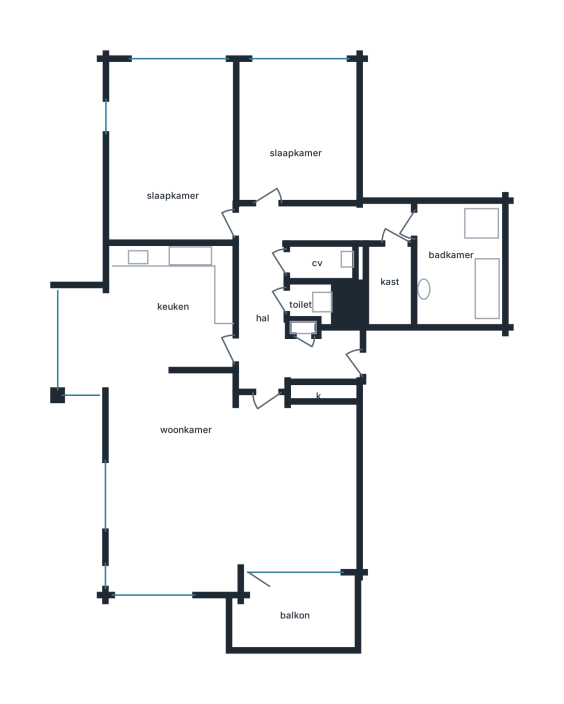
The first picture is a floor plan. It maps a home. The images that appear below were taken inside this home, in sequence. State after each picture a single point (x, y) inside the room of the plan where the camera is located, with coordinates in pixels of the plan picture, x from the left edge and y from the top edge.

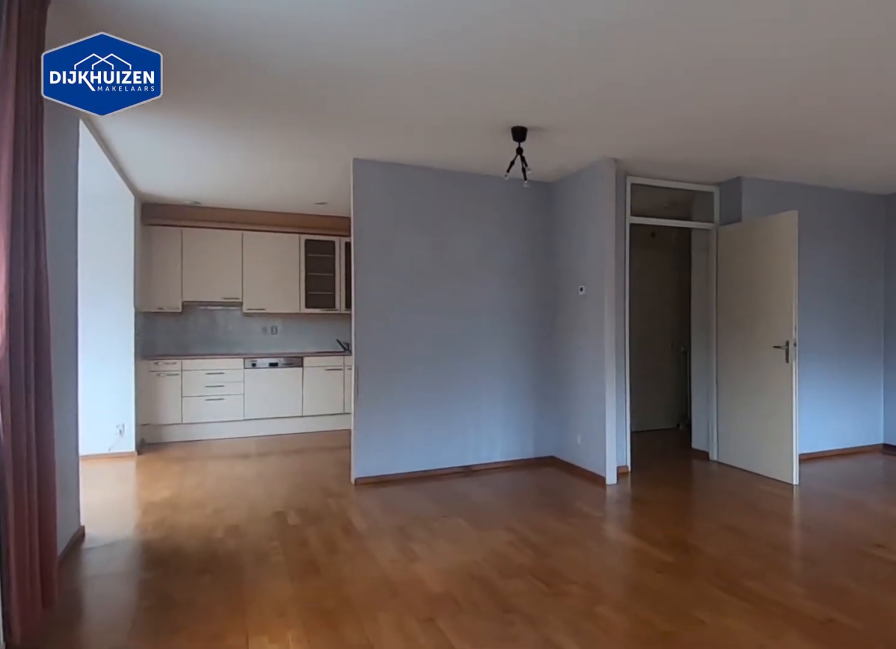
(170, 496)
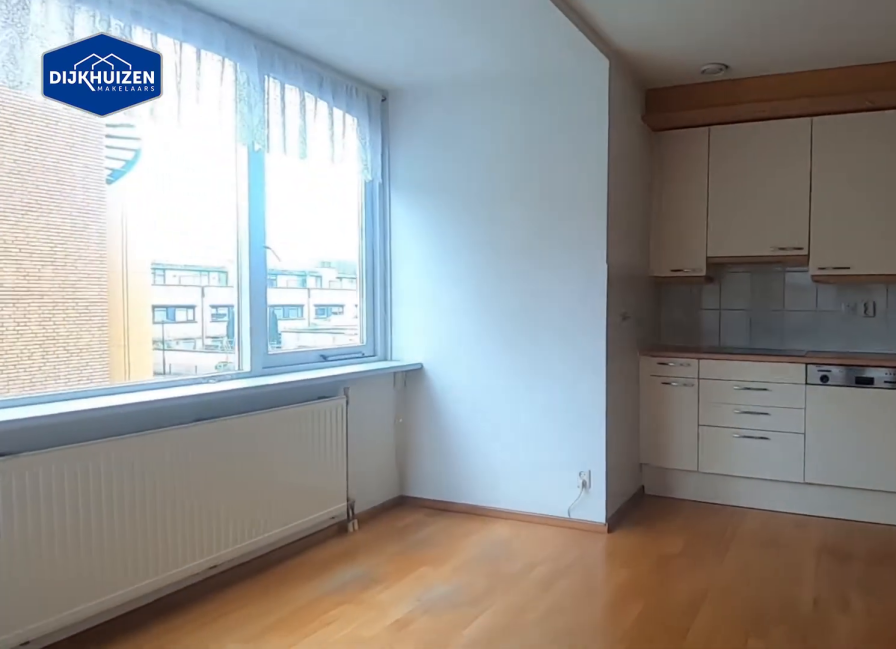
(170, 496)
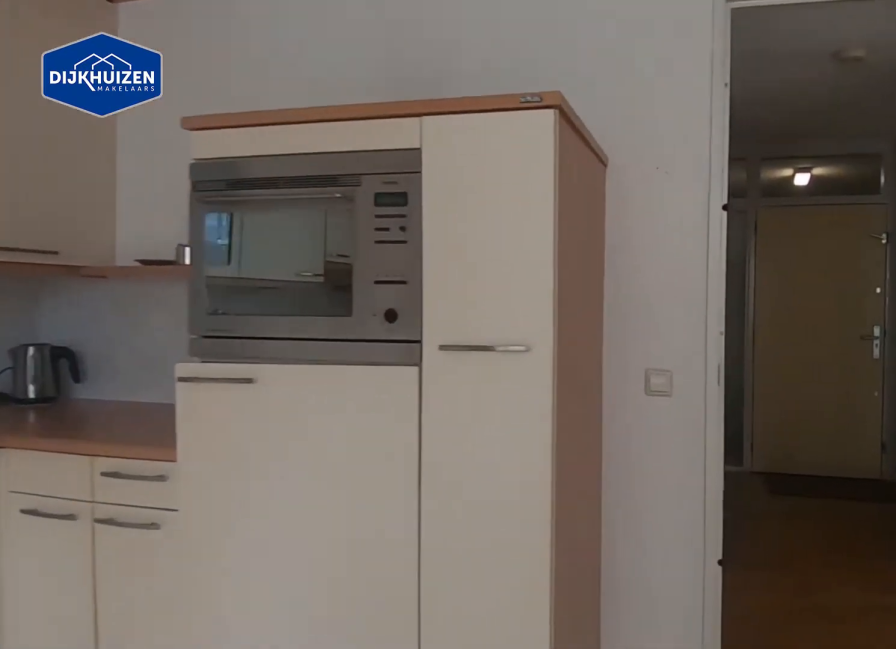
(222, 275)
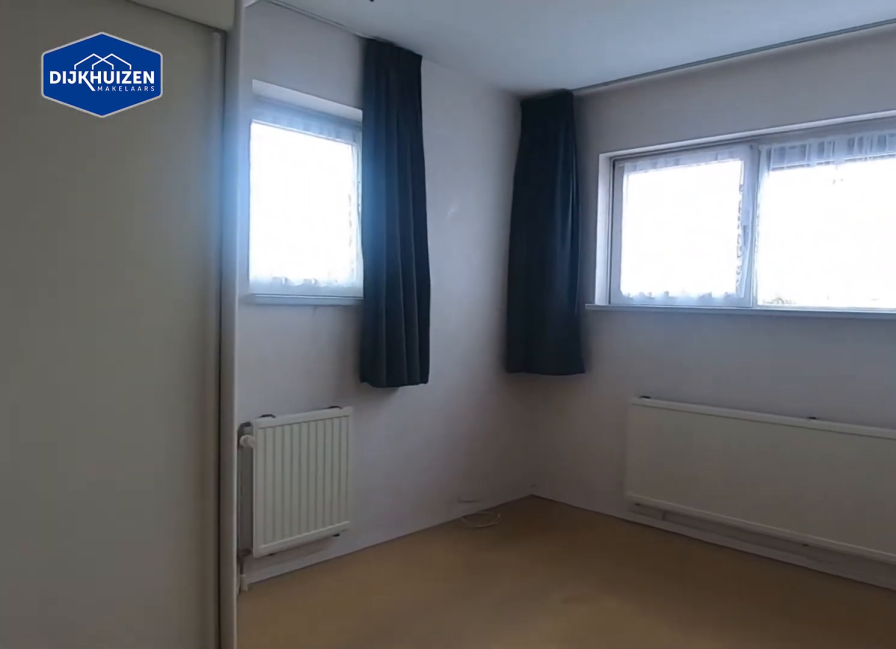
(175, 231)
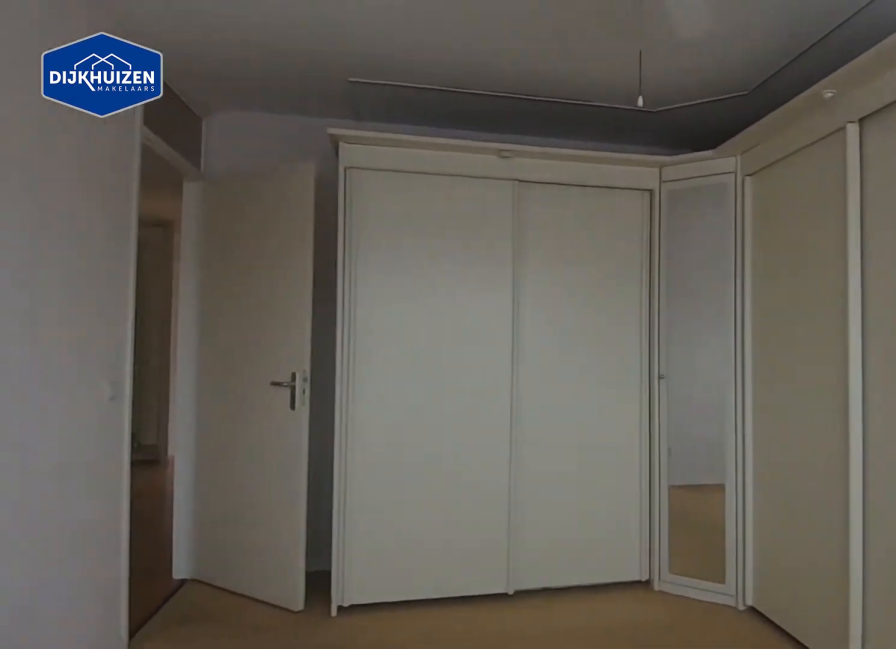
(175, 231)
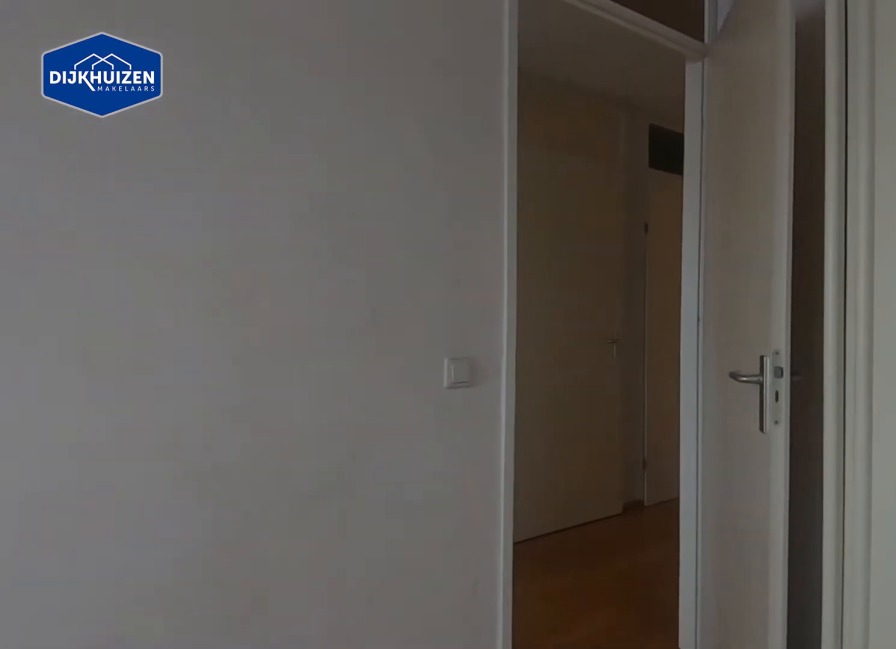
(175, 231)
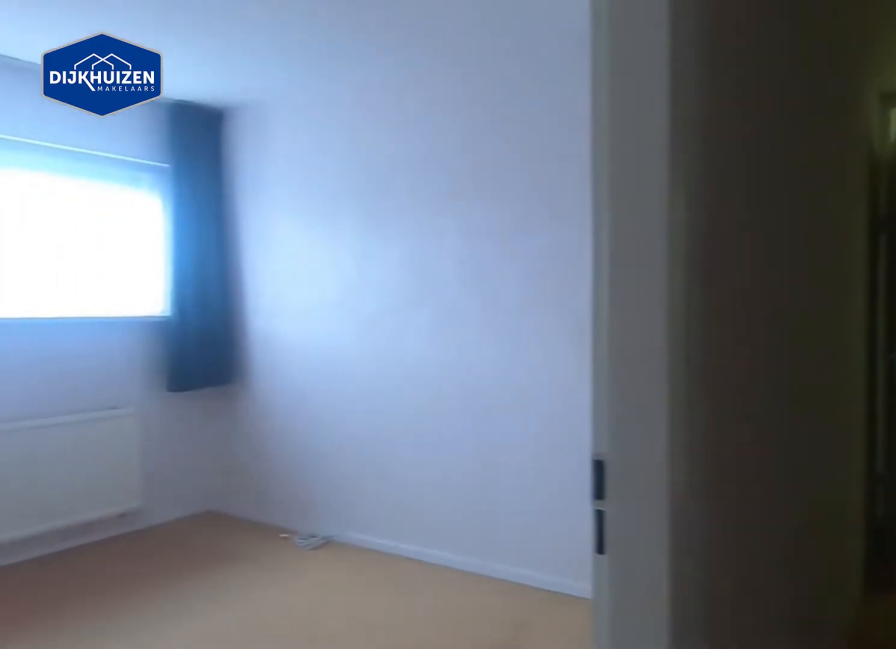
(324, 223)
